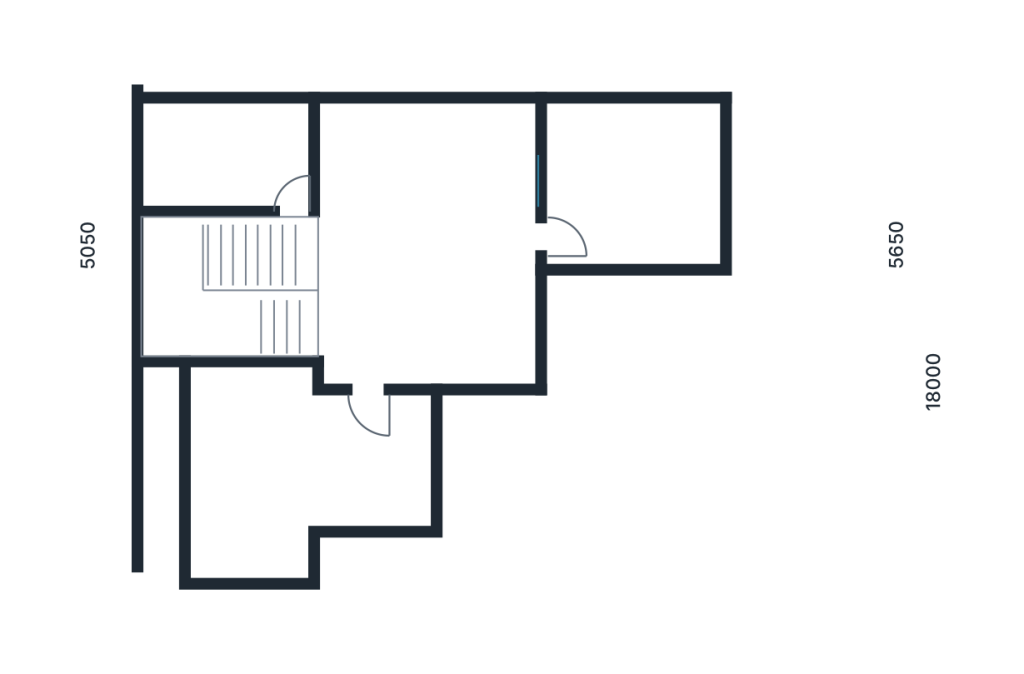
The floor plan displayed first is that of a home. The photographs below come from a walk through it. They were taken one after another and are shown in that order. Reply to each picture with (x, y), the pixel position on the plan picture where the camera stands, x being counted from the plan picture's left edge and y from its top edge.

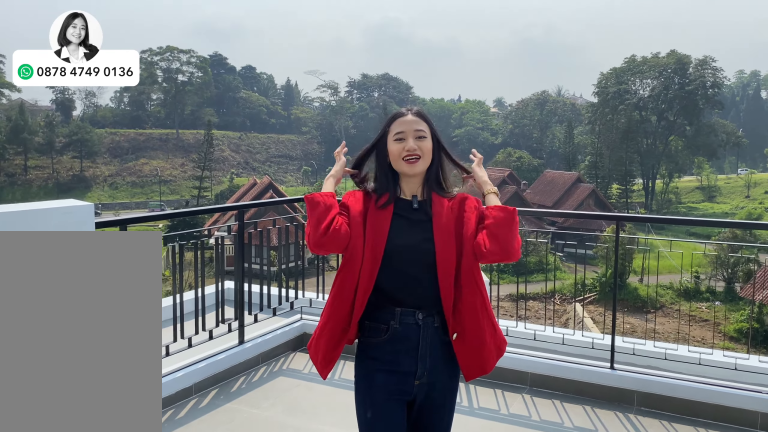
(631, 166)
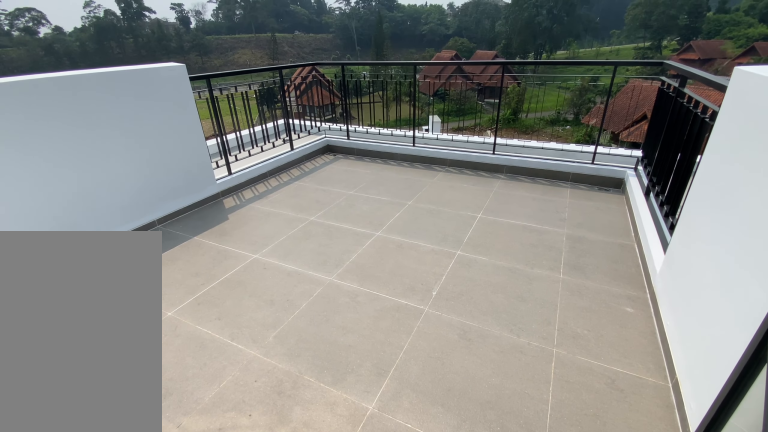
(631, 166)
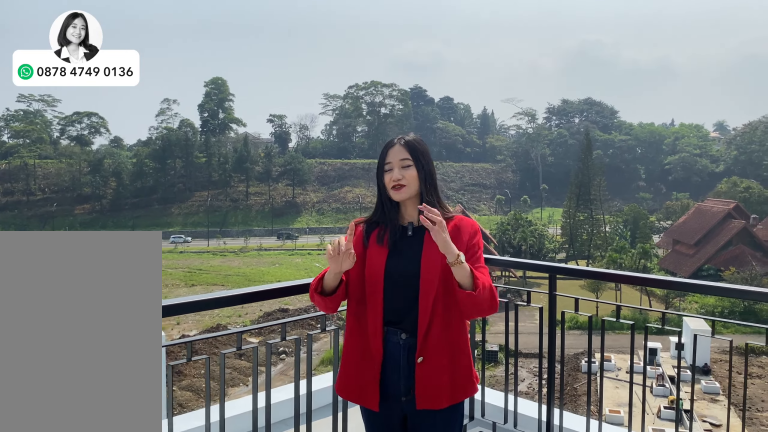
(631, 166)
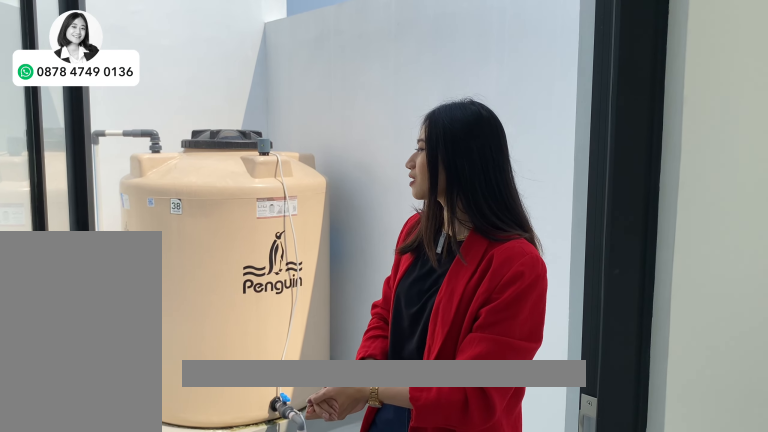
(228, 145)
